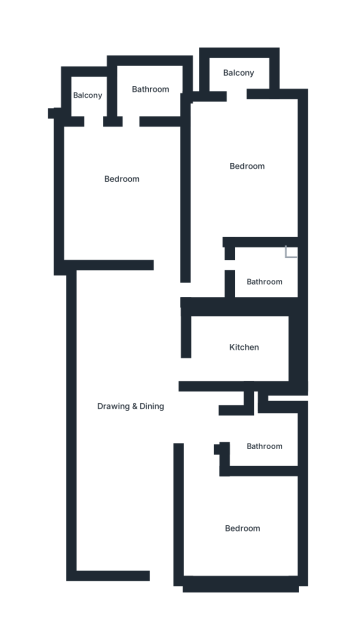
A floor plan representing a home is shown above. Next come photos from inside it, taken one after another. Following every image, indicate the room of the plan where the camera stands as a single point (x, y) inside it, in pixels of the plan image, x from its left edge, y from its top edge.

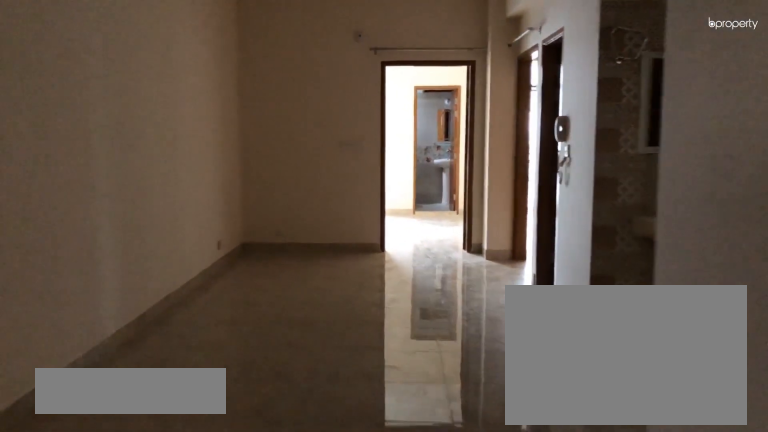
(157, 551)
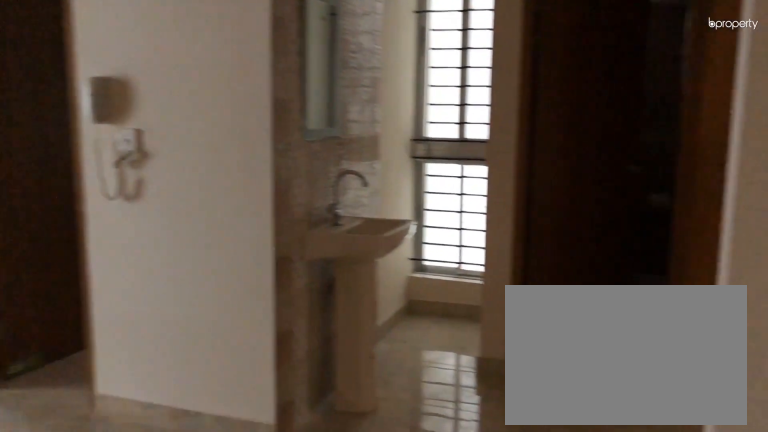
(128, 404)
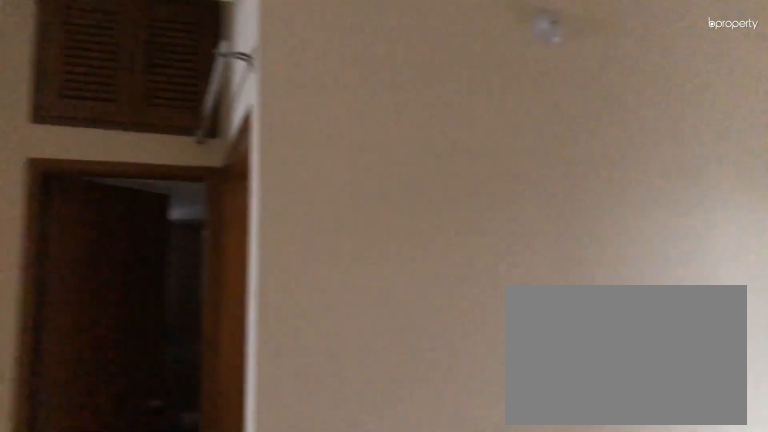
(128, 404)
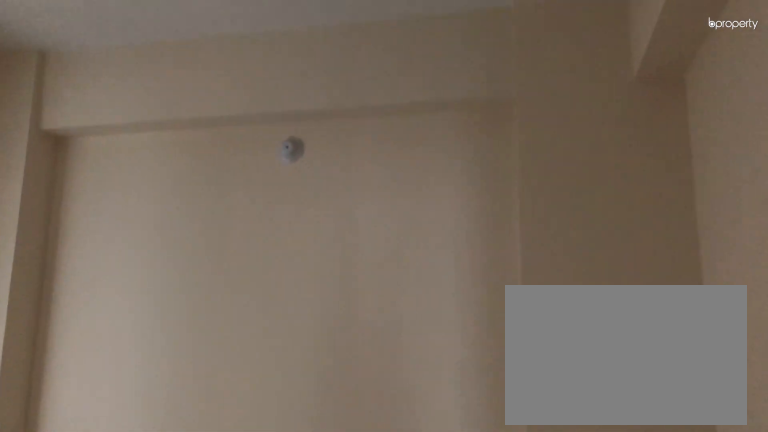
(231, 528)
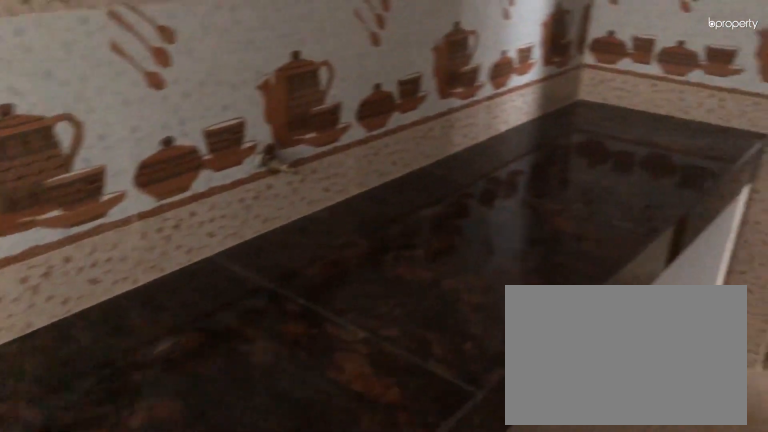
(243, 342)
